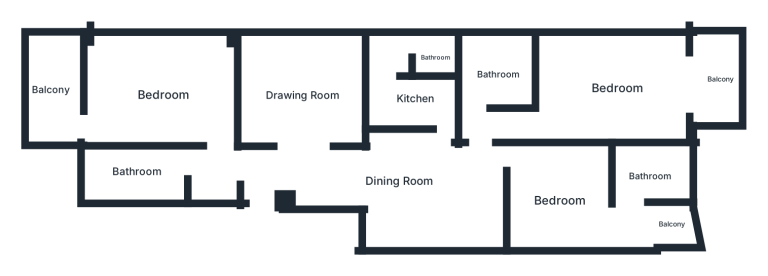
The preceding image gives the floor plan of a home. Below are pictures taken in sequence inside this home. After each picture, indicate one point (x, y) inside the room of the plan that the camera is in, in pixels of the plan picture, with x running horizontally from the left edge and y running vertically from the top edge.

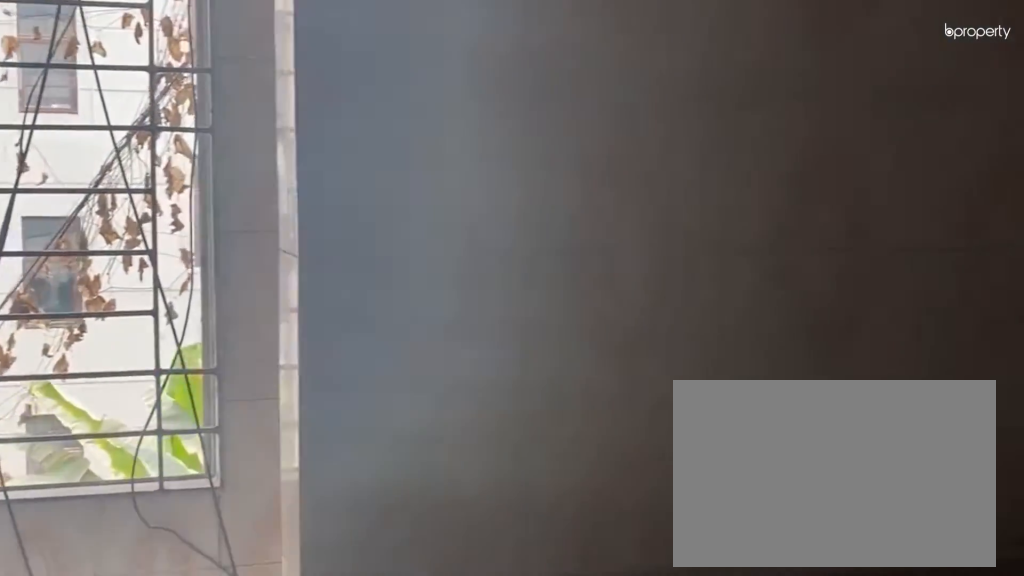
(415, 98)
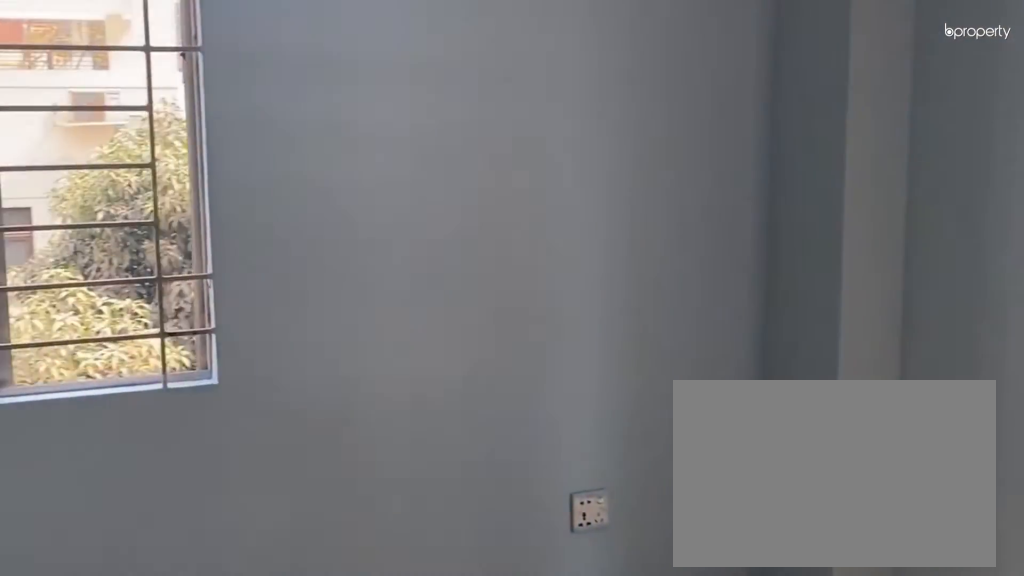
(615, 87)
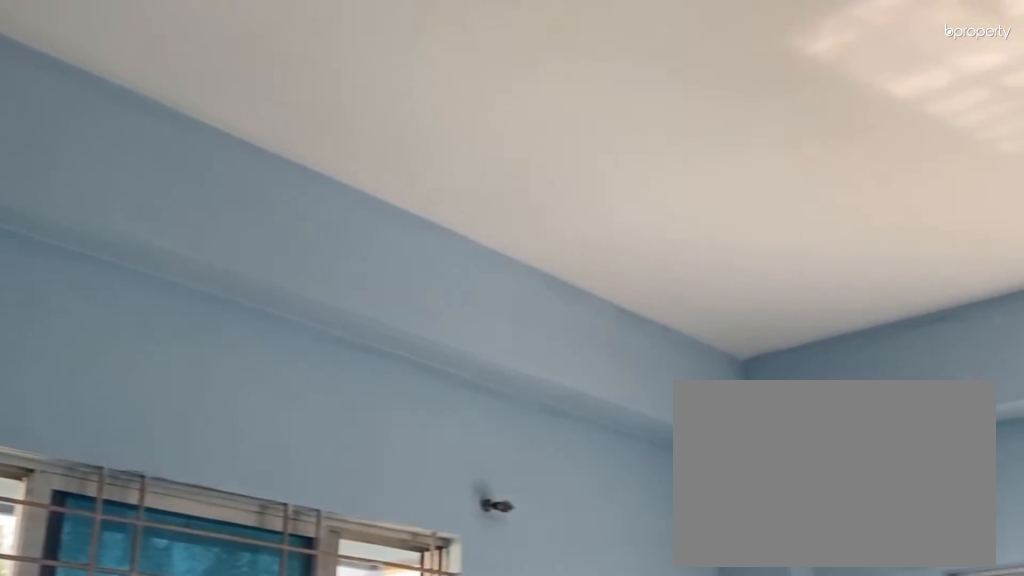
(615, 87)
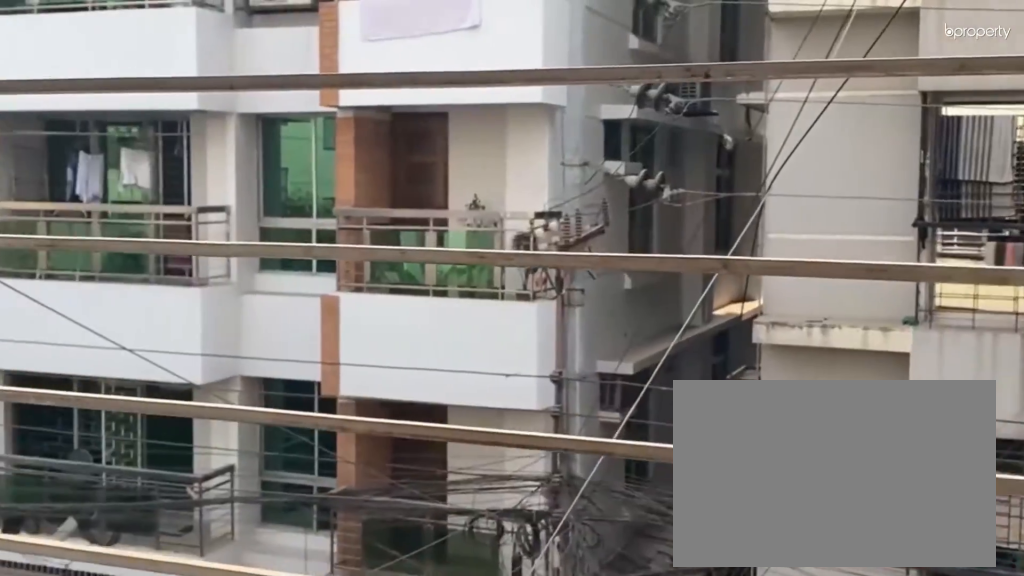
(718, 77)
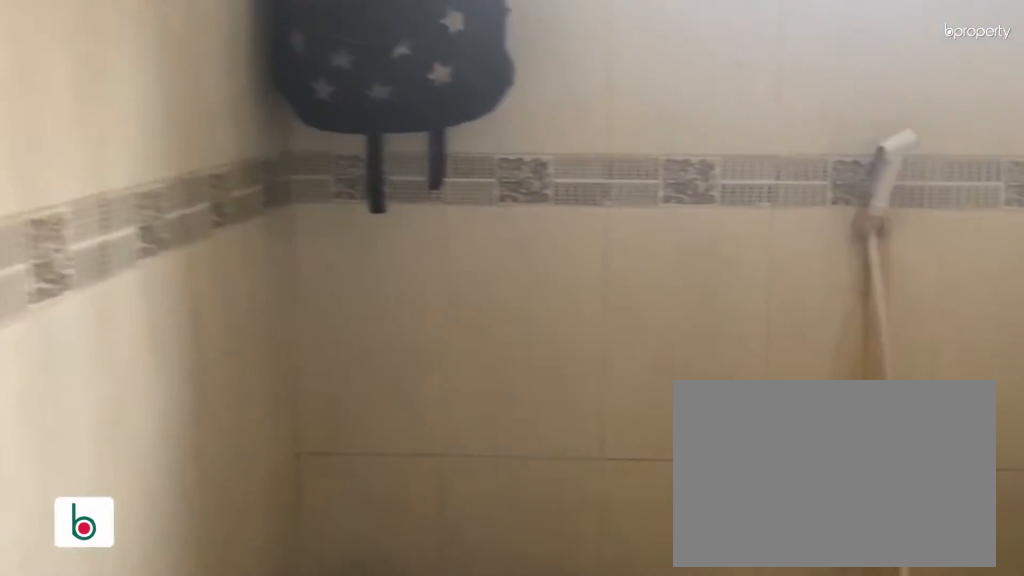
(498, 74)
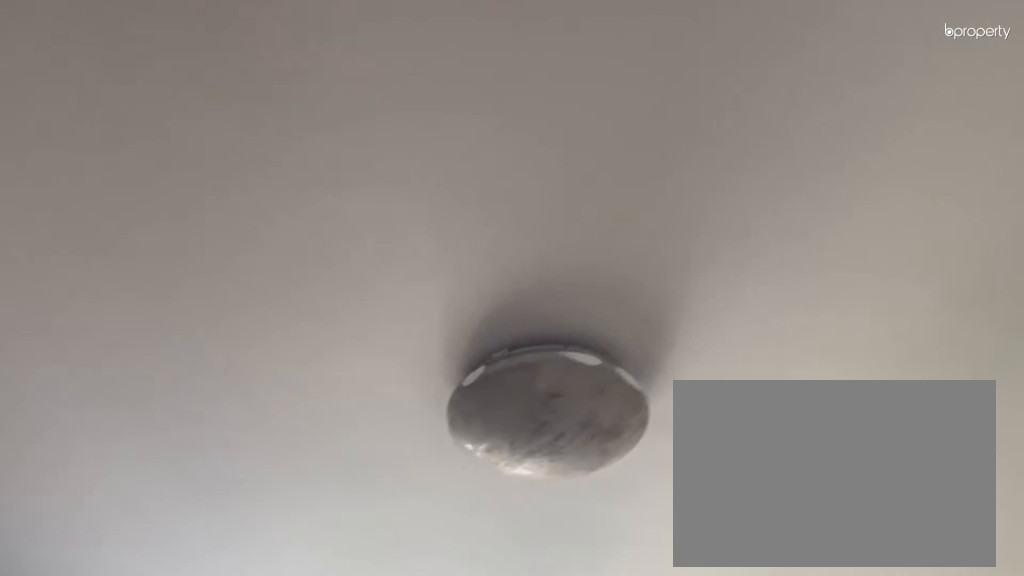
(498, 74)
